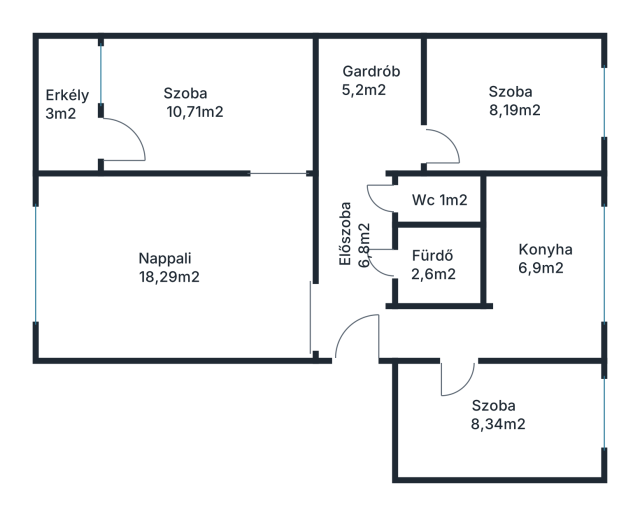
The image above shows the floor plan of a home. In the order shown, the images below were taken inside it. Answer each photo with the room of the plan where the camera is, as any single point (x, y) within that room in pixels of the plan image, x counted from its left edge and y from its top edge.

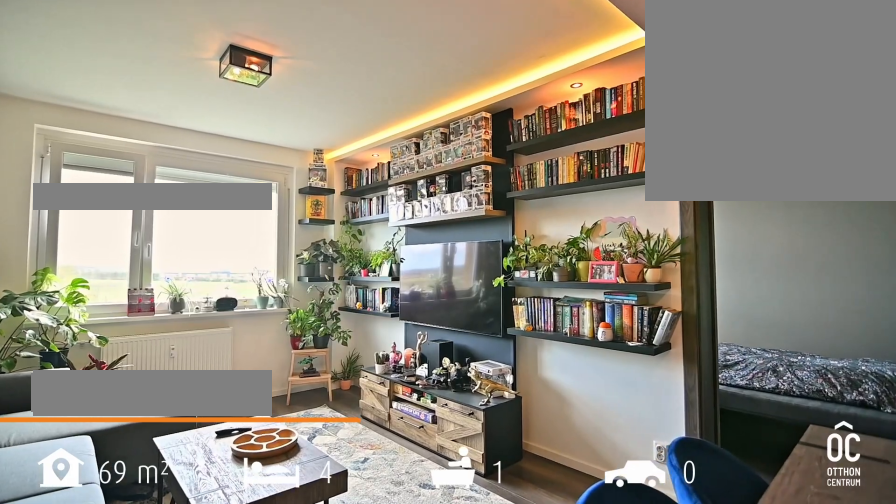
(169, 266)
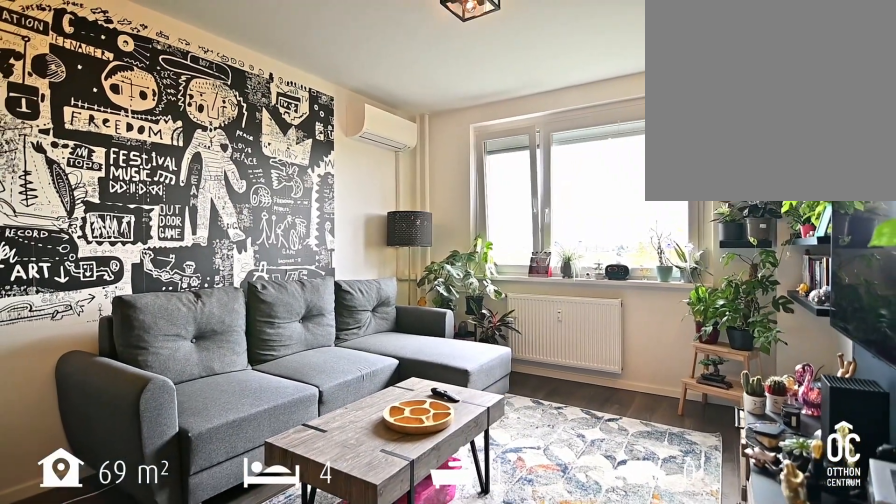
(169, 266)
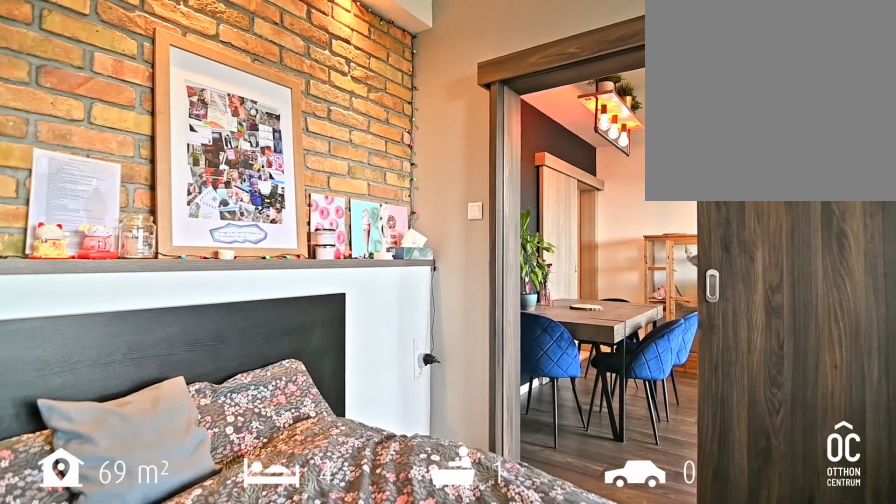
(200, 106)
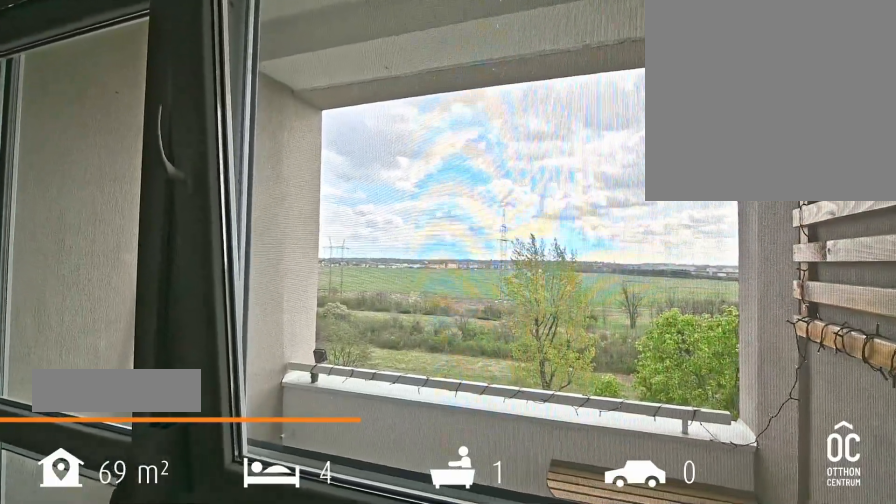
(68, 106)
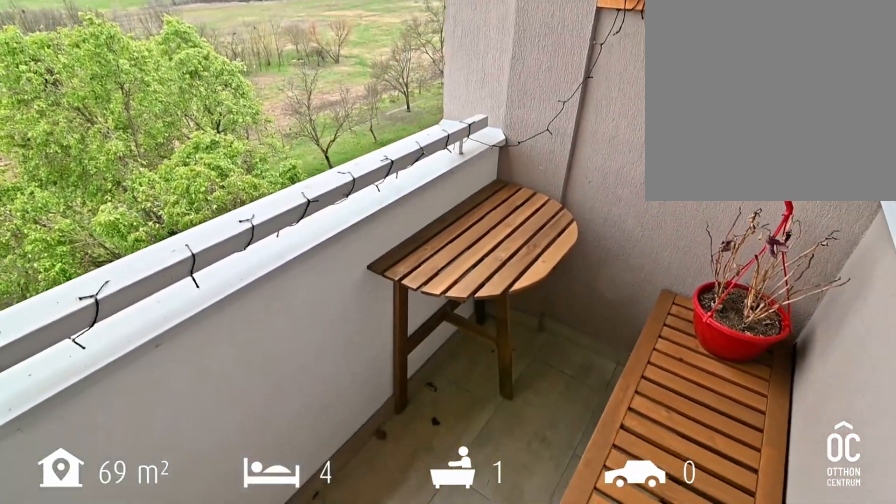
(68, 106)
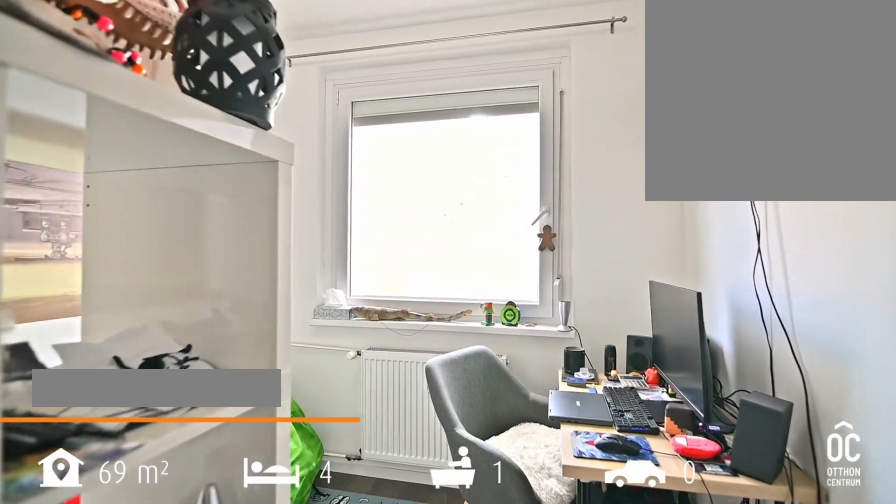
(511, 104)
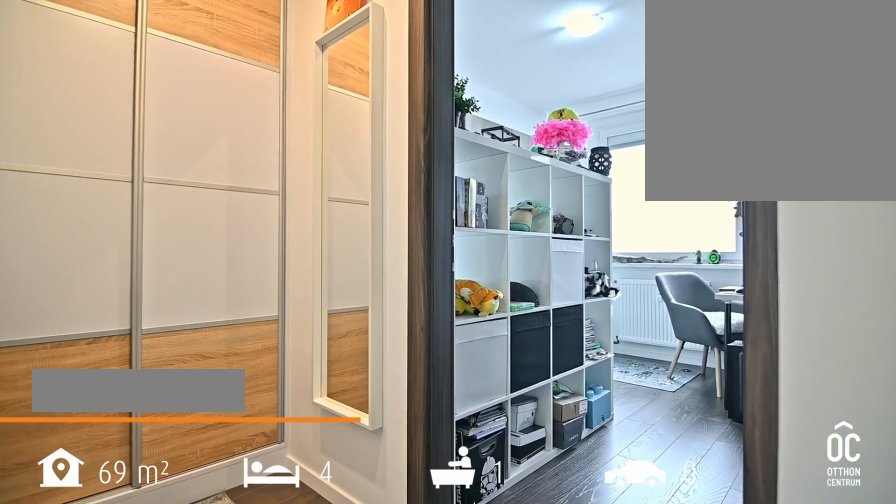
(367, 103)
